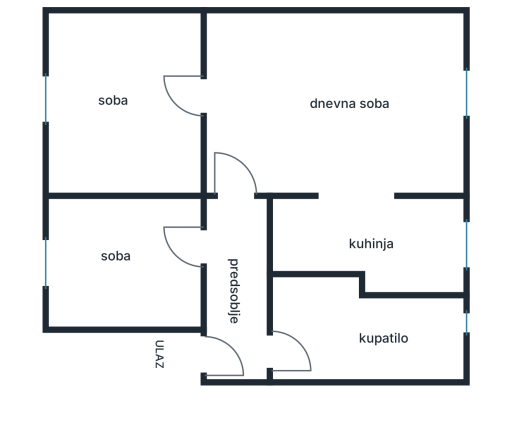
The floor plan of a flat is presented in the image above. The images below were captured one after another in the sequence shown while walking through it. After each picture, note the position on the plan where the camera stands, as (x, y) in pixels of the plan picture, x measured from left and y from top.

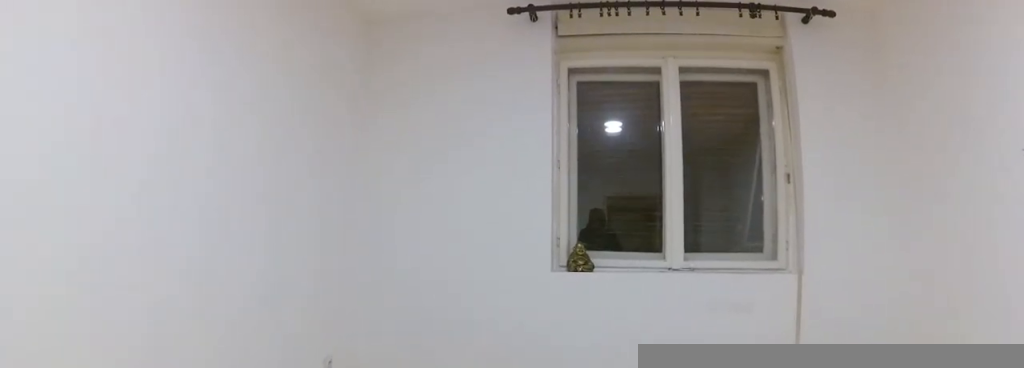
(156, 240)
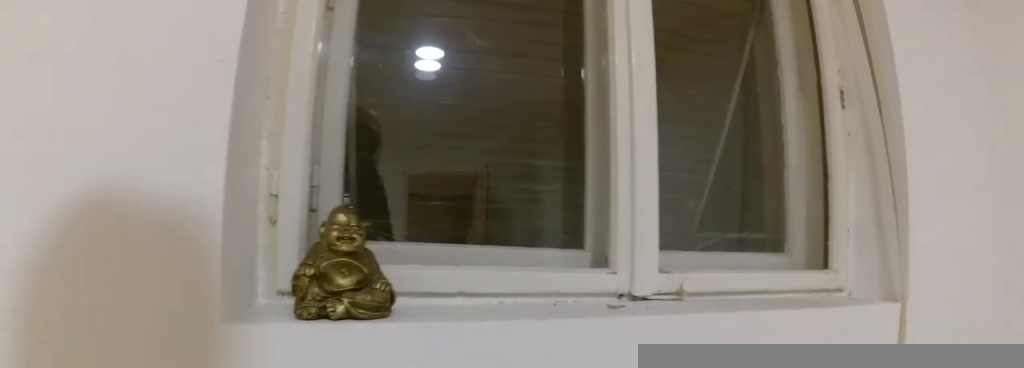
(79, 249)
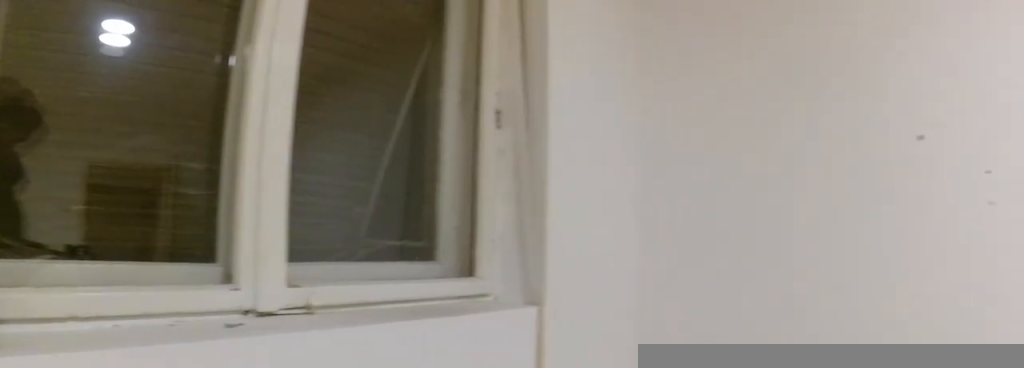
(74, 259)
